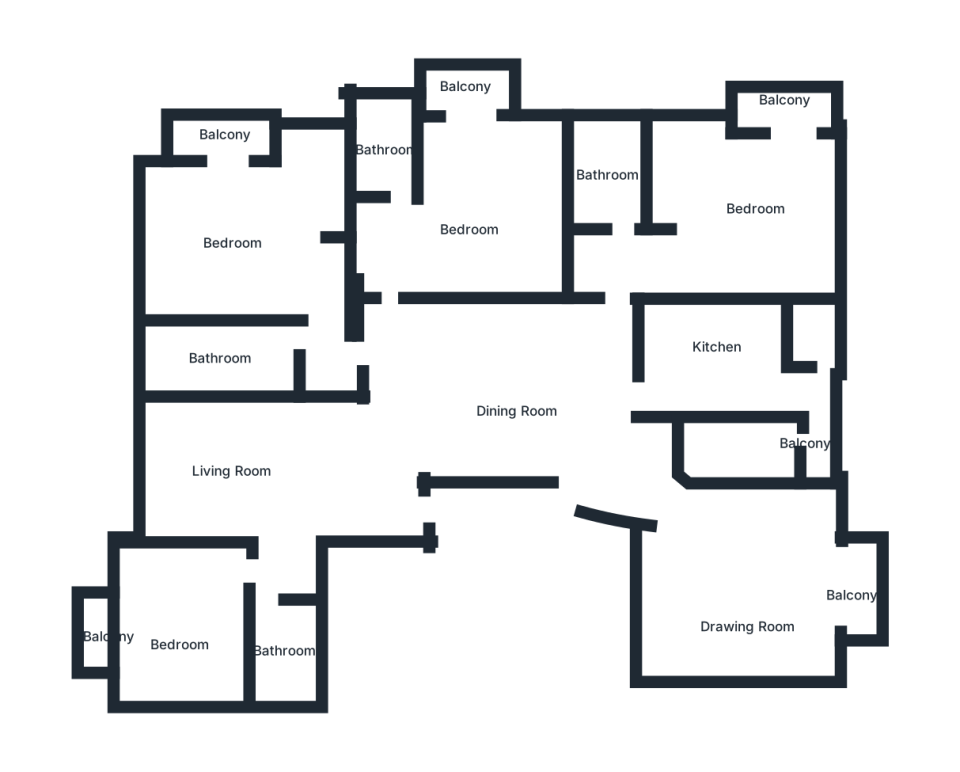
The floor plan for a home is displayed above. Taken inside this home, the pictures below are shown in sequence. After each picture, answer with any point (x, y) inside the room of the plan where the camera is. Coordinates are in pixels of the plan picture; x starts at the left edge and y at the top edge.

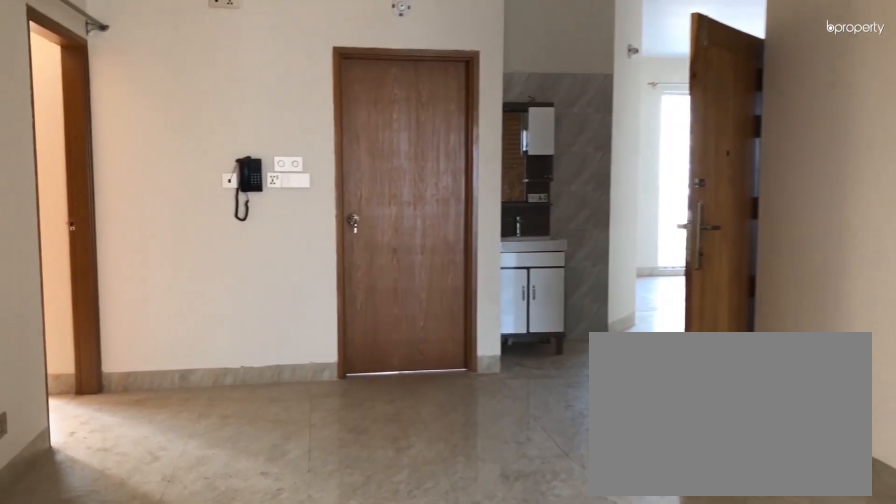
(561, 421)
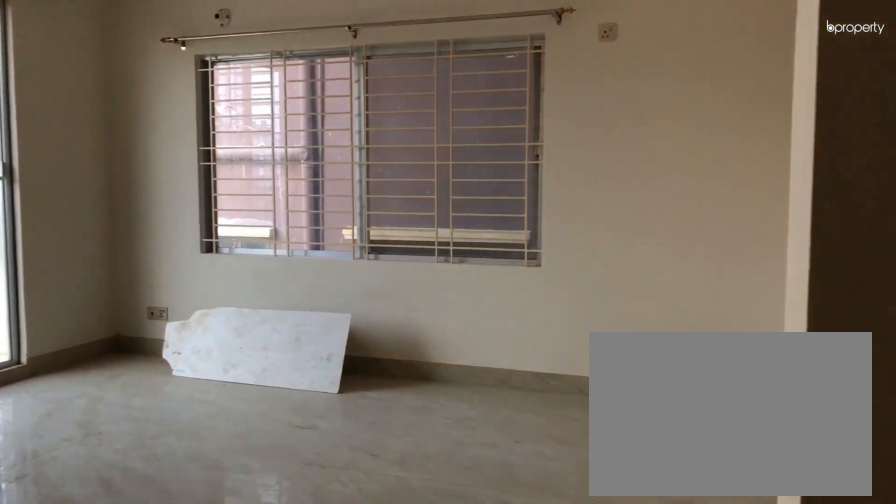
(751, 583)
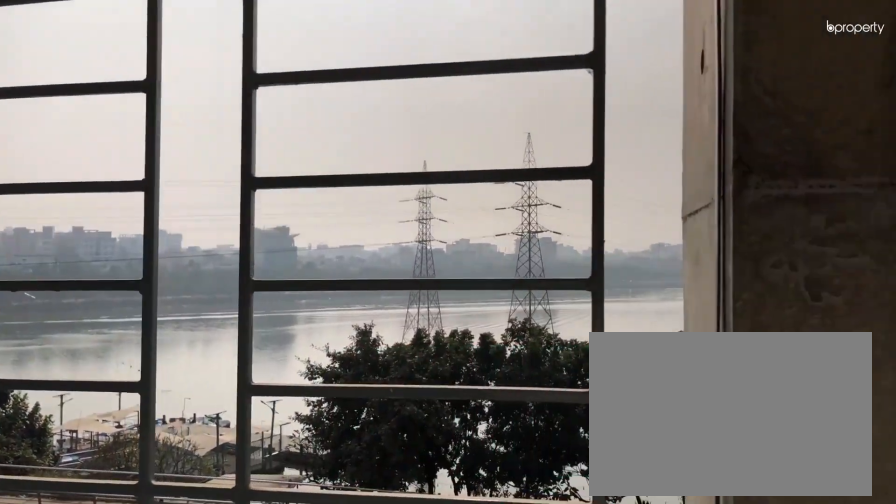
(469, 83)
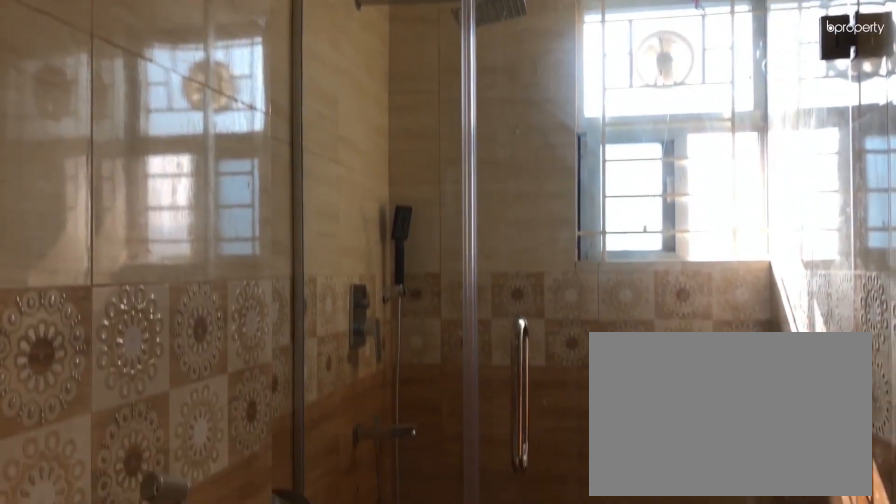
(395, 149)
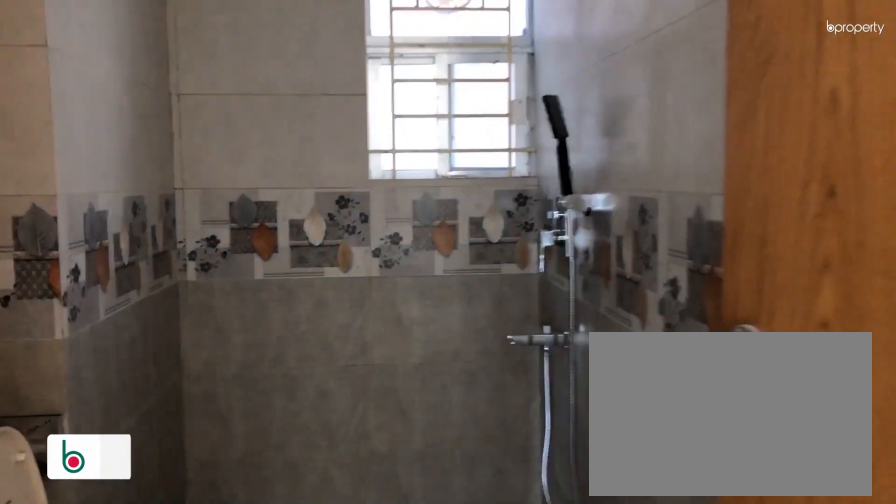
(274, 640)
